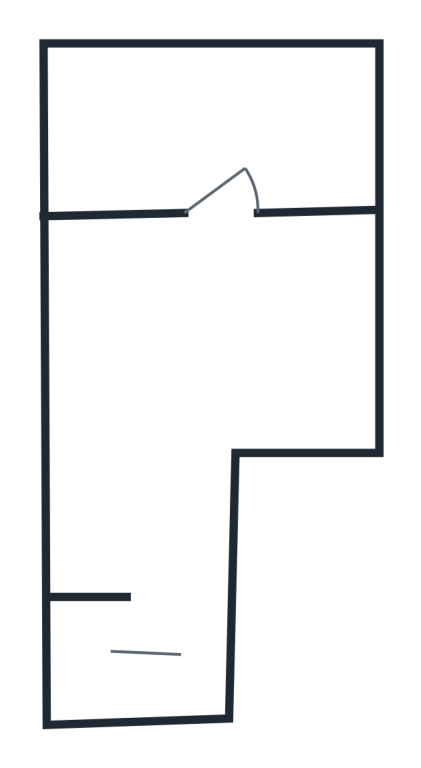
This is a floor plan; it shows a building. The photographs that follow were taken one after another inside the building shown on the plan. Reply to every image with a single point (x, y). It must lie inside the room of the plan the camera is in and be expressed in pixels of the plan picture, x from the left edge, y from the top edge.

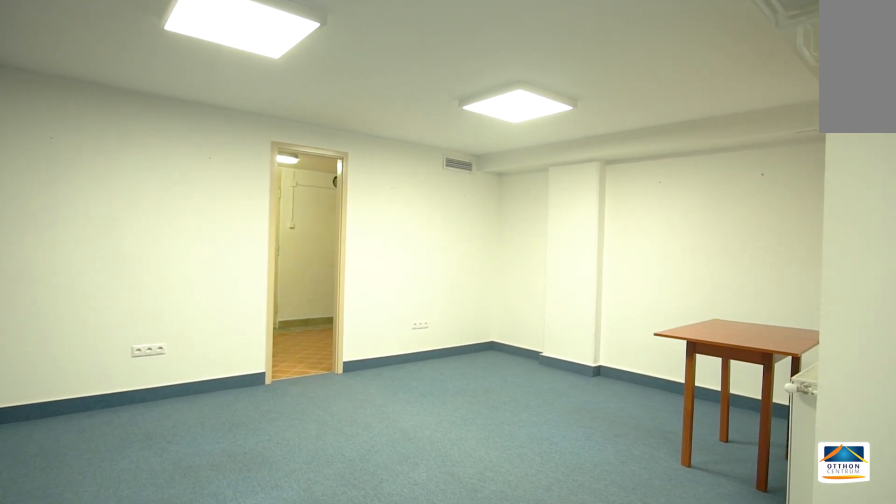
(193, 353)
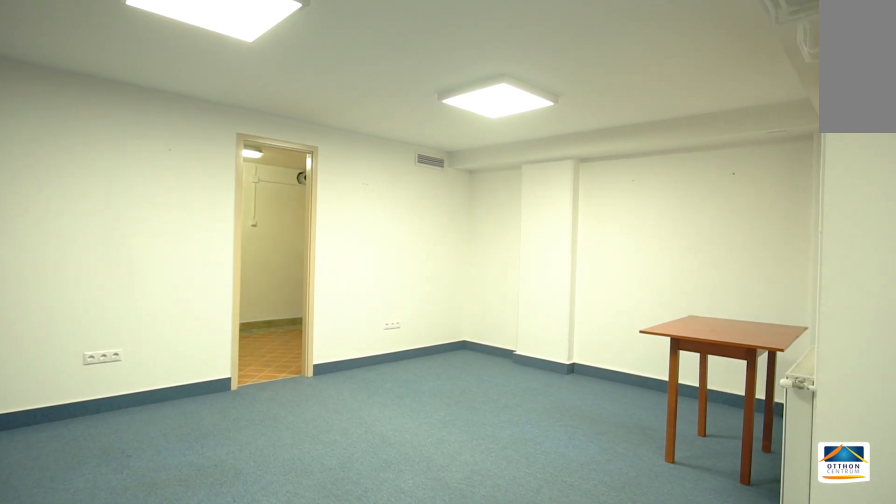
(194, 353)
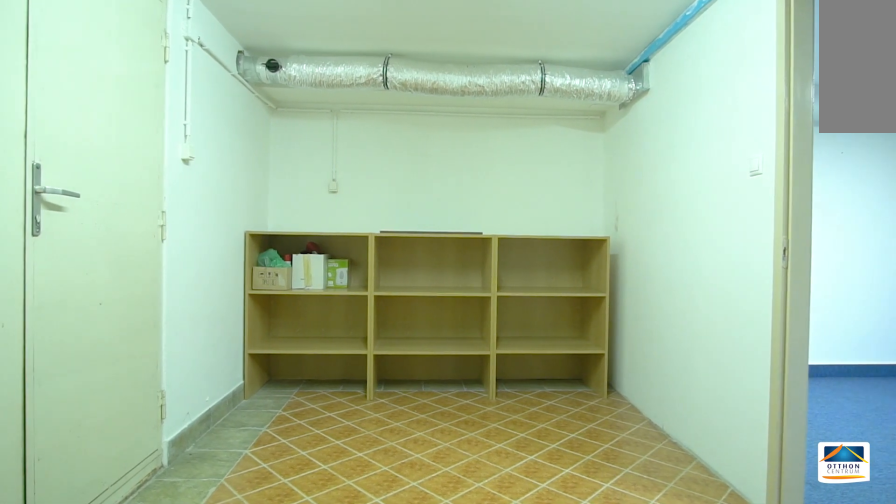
(206, 113)
